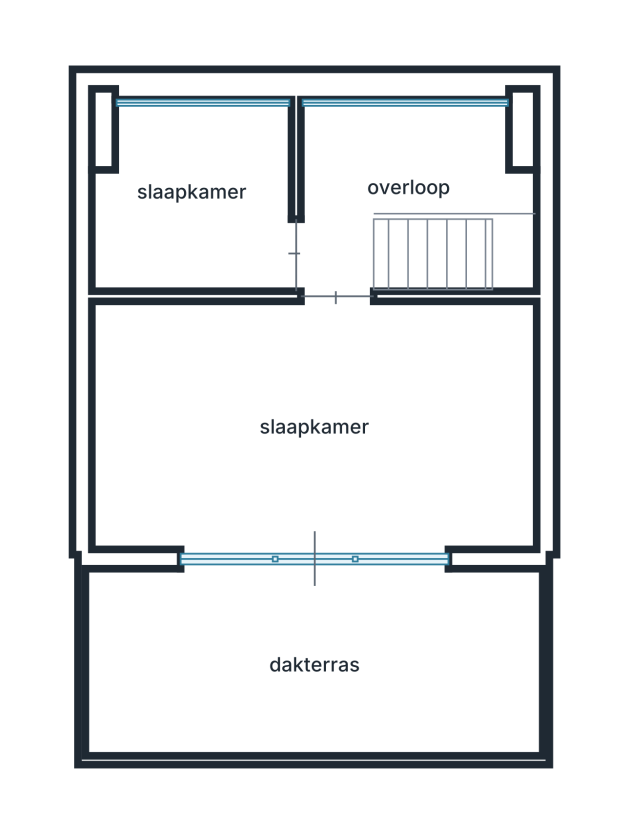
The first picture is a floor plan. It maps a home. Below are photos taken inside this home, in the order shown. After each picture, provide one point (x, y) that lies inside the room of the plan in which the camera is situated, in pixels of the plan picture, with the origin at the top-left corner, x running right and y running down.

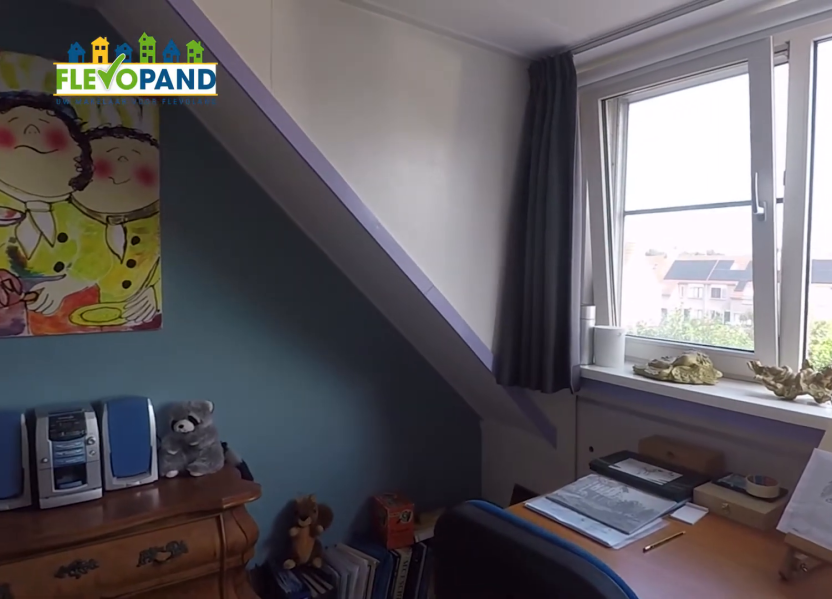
(197, 201)
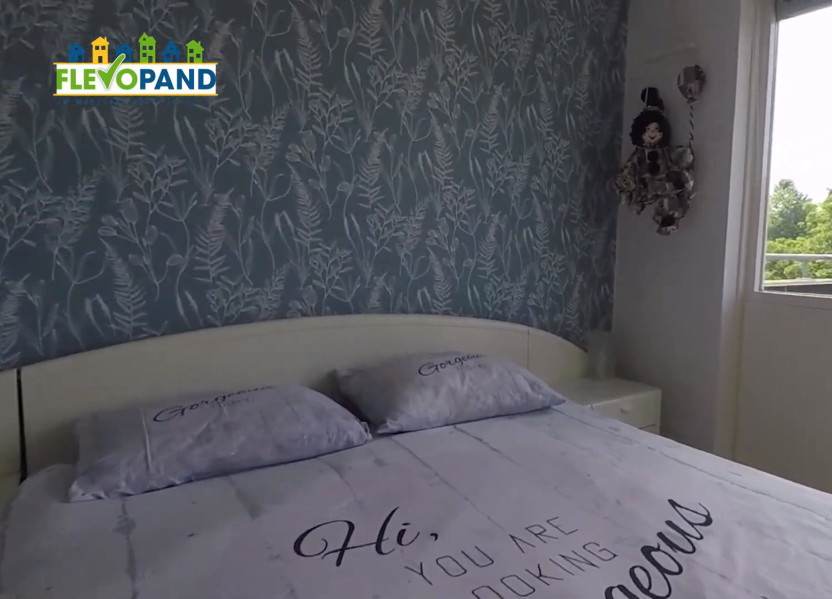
(313, 426)
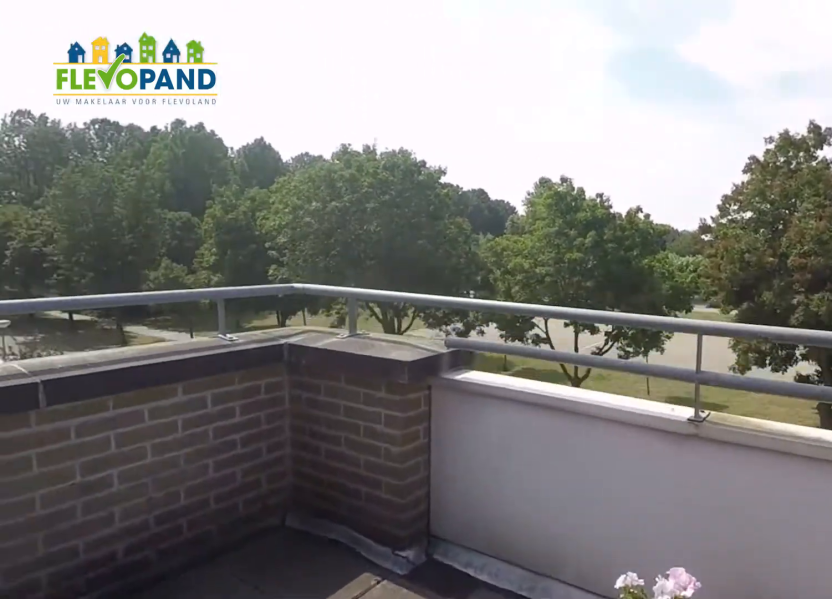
(313, 663)
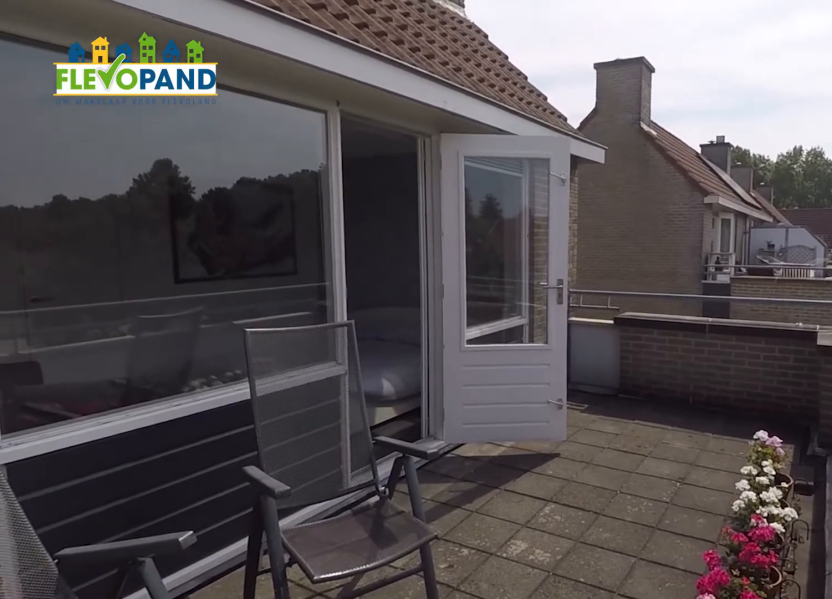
(313, 663)
